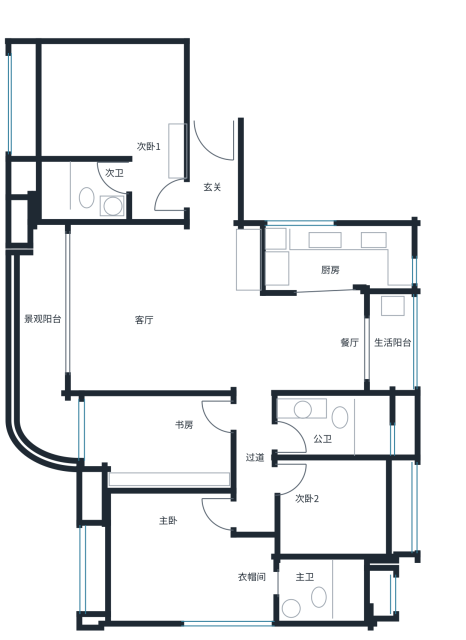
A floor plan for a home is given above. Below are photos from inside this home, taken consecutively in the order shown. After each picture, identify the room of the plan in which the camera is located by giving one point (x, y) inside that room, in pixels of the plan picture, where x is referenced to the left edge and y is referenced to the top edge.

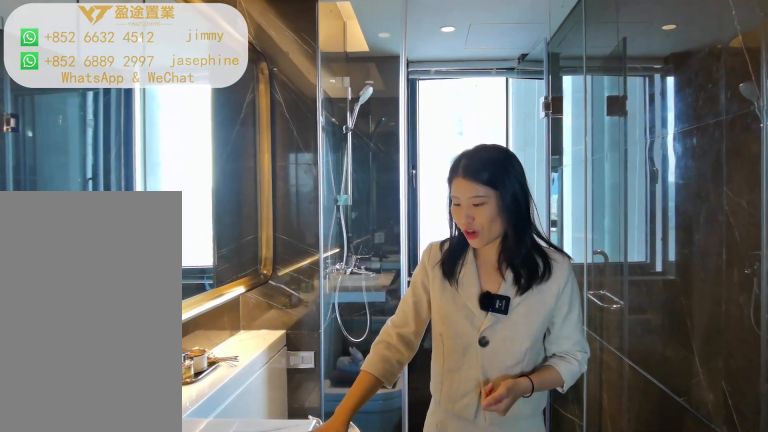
(333, 428)
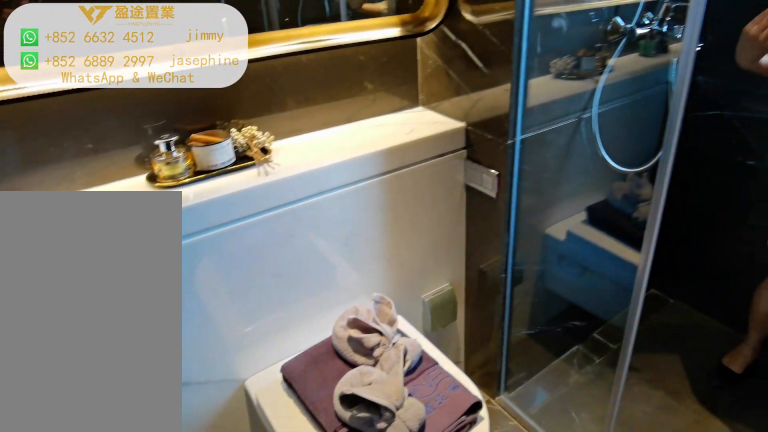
(333, 428)
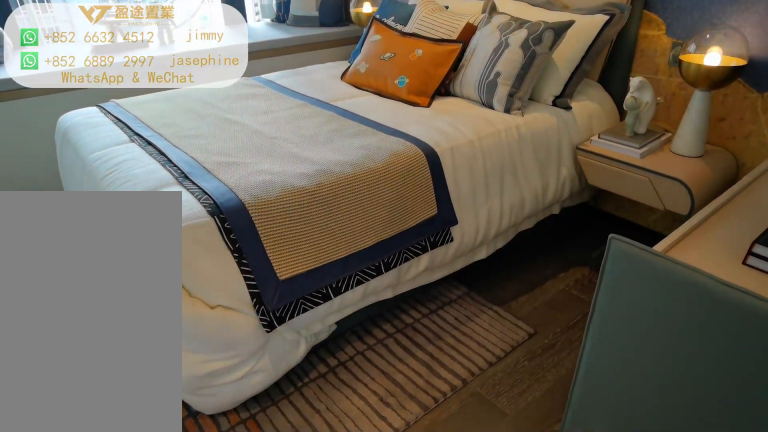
(345, 509)
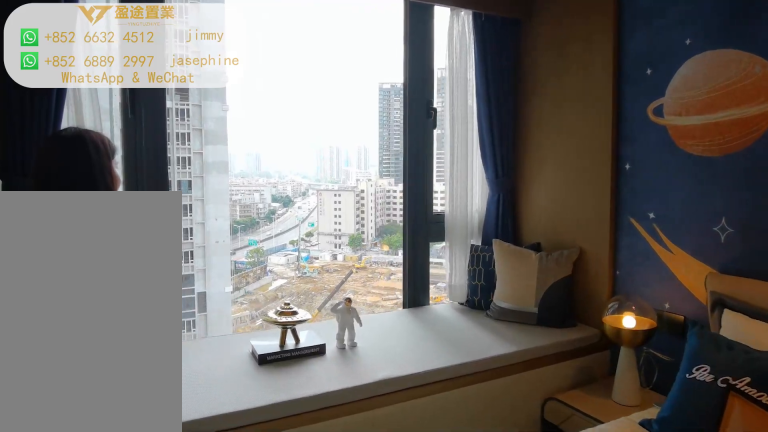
(345, 509)
